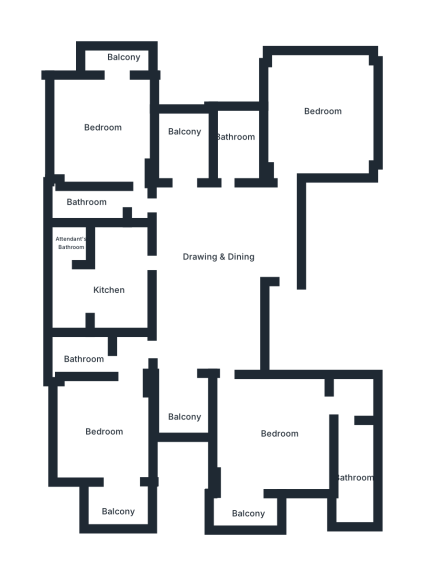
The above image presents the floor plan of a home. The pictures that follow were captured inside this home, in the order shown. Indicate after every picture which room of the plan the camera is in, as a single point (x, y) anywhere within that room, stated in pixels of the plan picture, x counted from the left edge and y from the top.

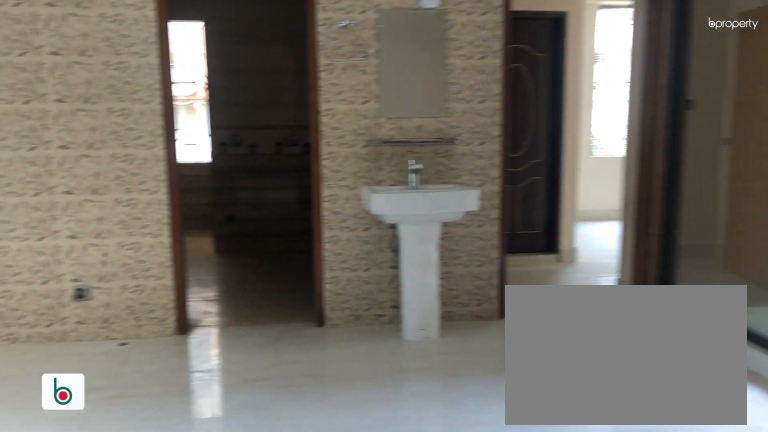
(213, 290)
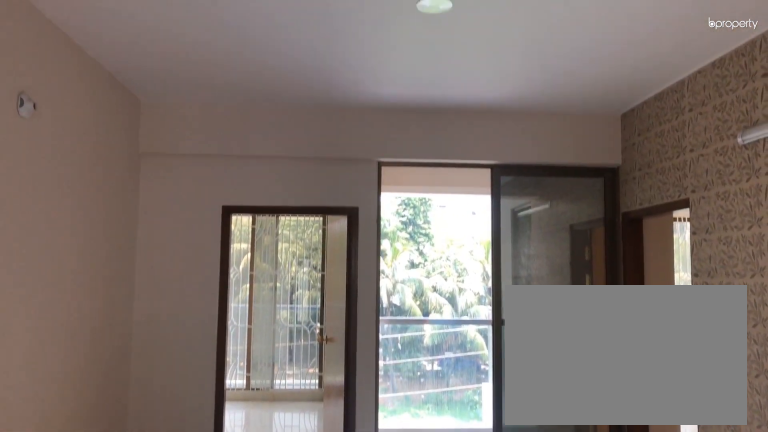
(213, 290)
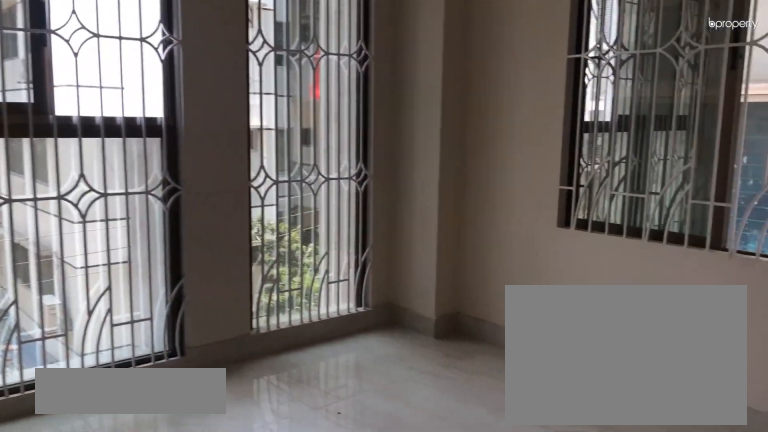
(321, 117)
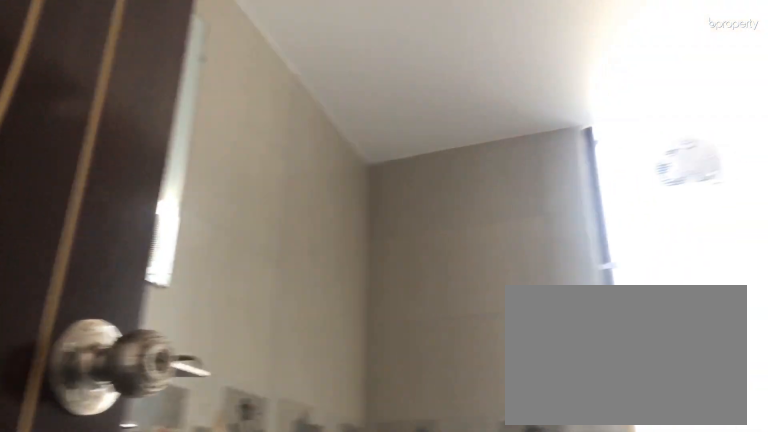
(235, 144)
